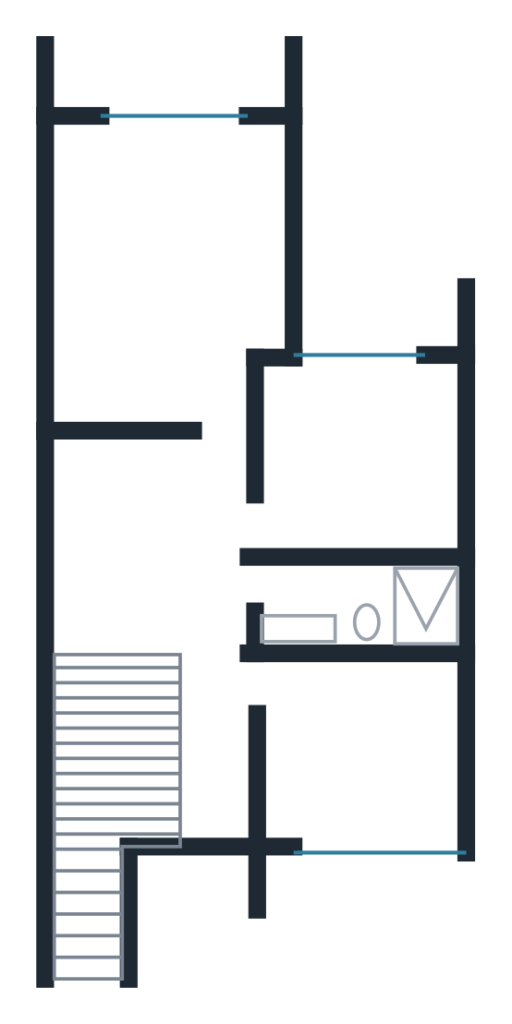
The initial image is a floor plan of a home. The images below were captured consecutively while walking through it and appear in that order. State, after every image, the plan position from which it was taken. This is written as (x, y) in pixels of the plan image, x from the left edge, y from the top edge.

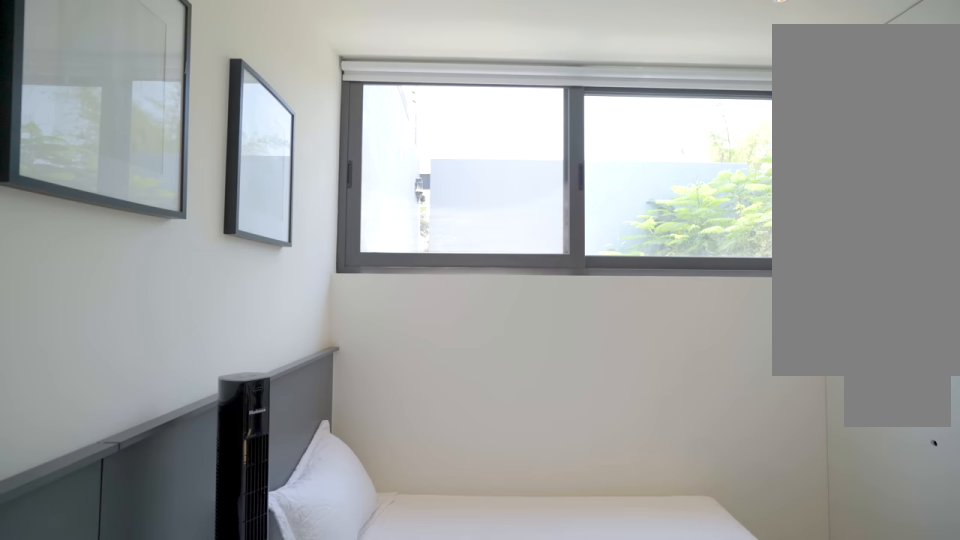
(308, 775)
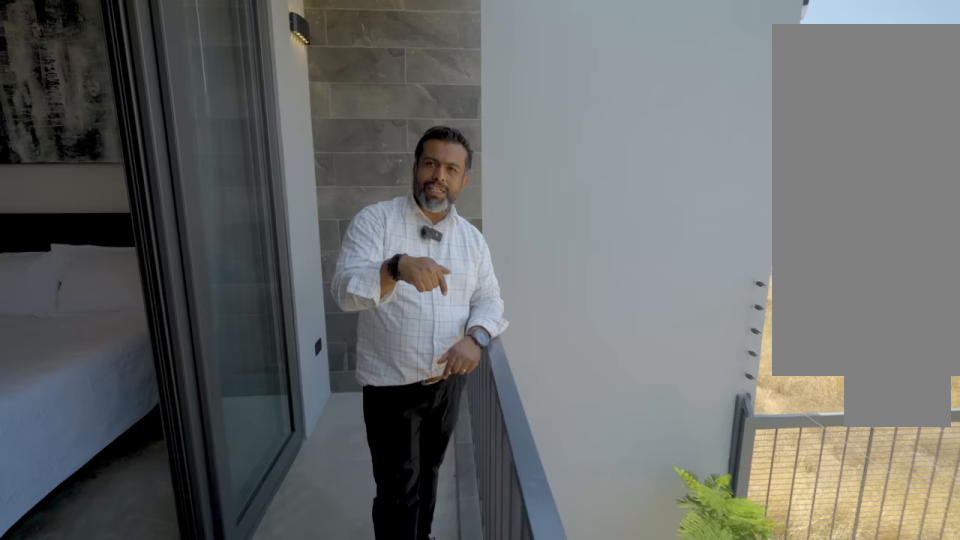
(192, 87)
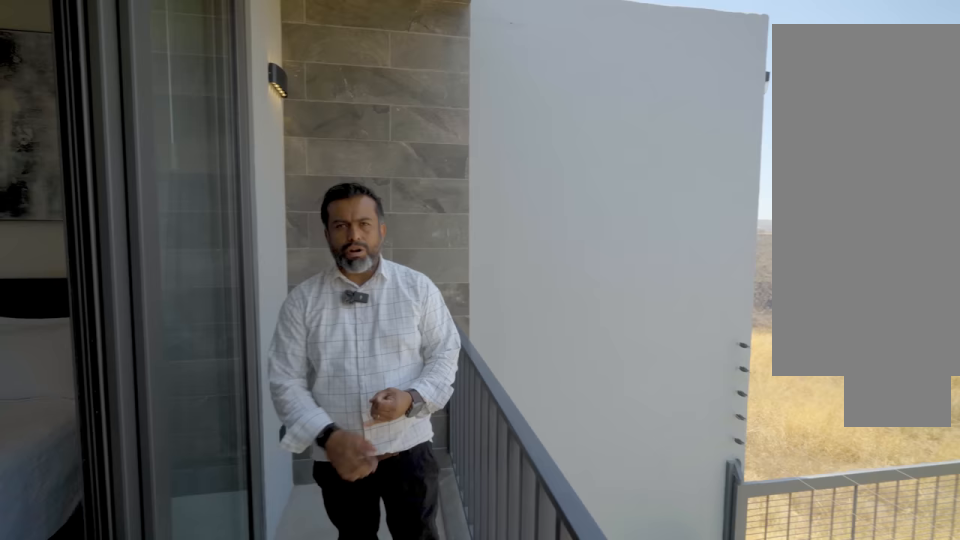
(193, 86)
